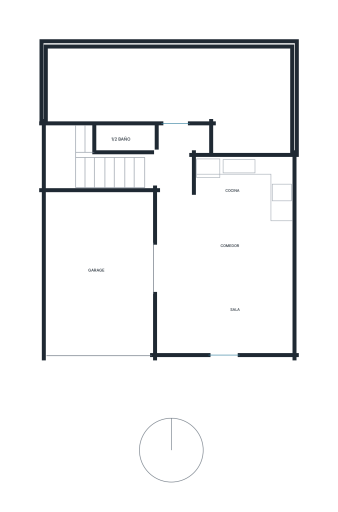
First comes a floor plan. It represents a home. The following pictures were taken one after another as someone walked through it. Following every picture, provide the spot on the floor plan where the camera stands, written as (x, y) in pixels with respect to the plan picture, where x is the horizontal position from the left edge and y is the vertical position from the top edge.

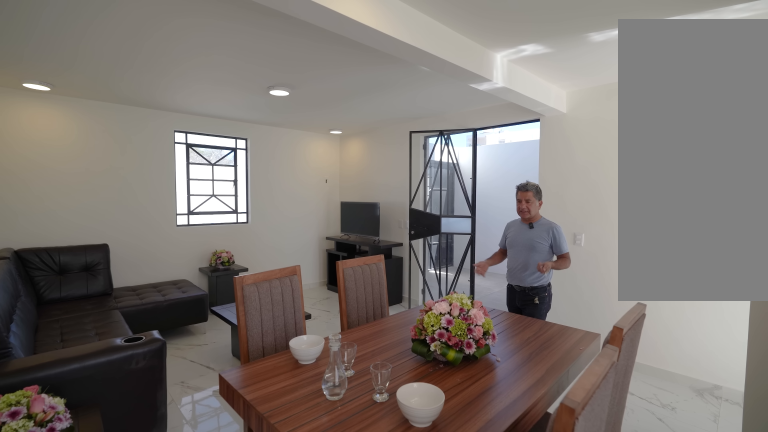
(271, 235)
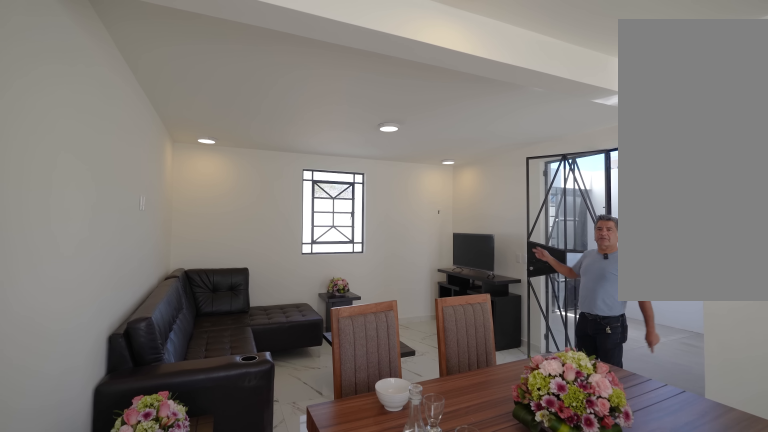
(264, 212)
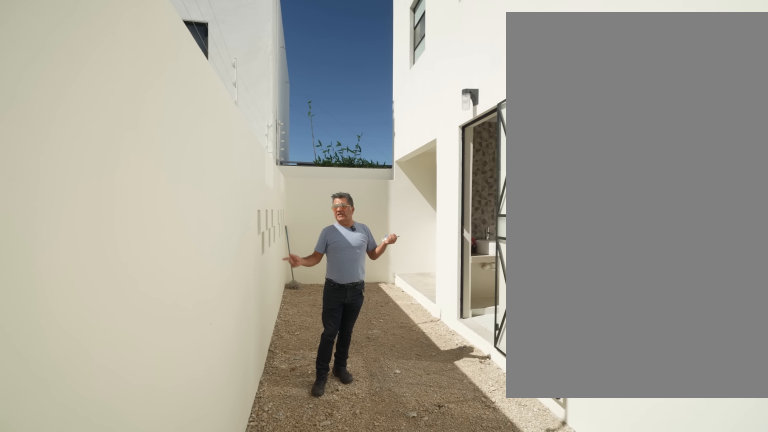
(124, 93)
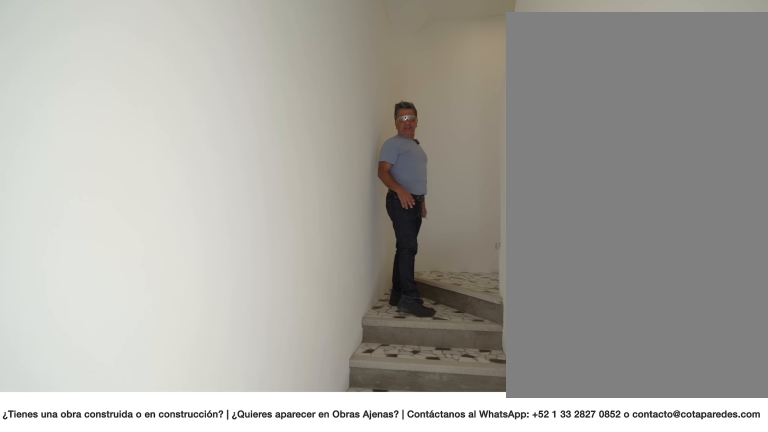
(140, 169)
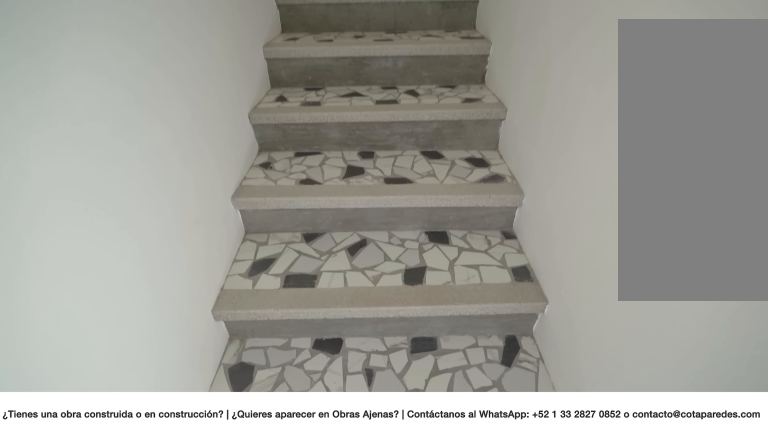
(143, 168)
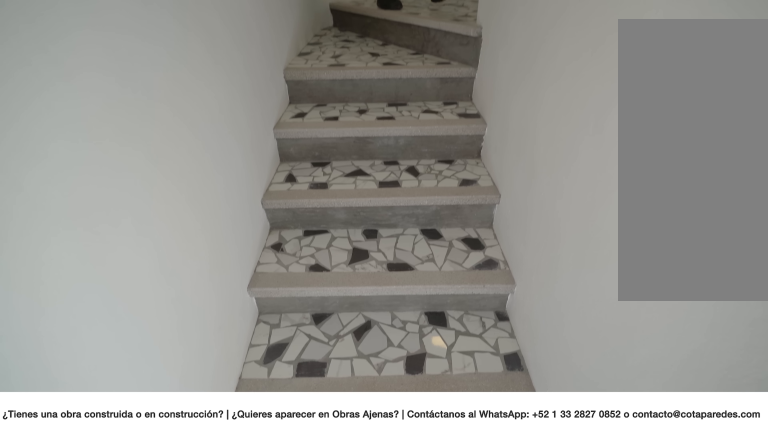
(151, 168)
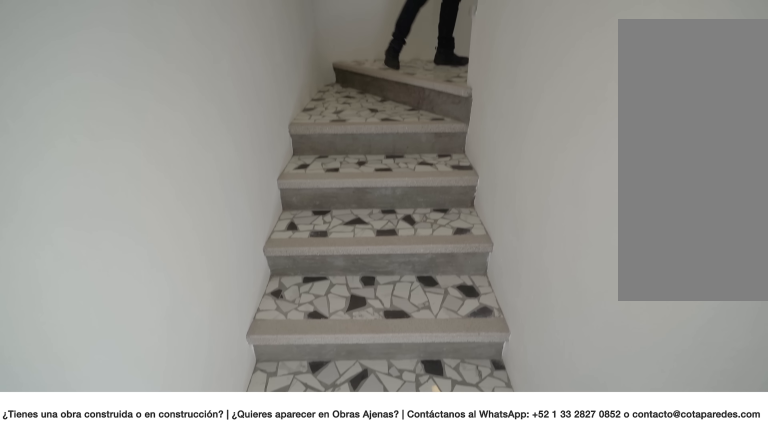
(151, 168)
